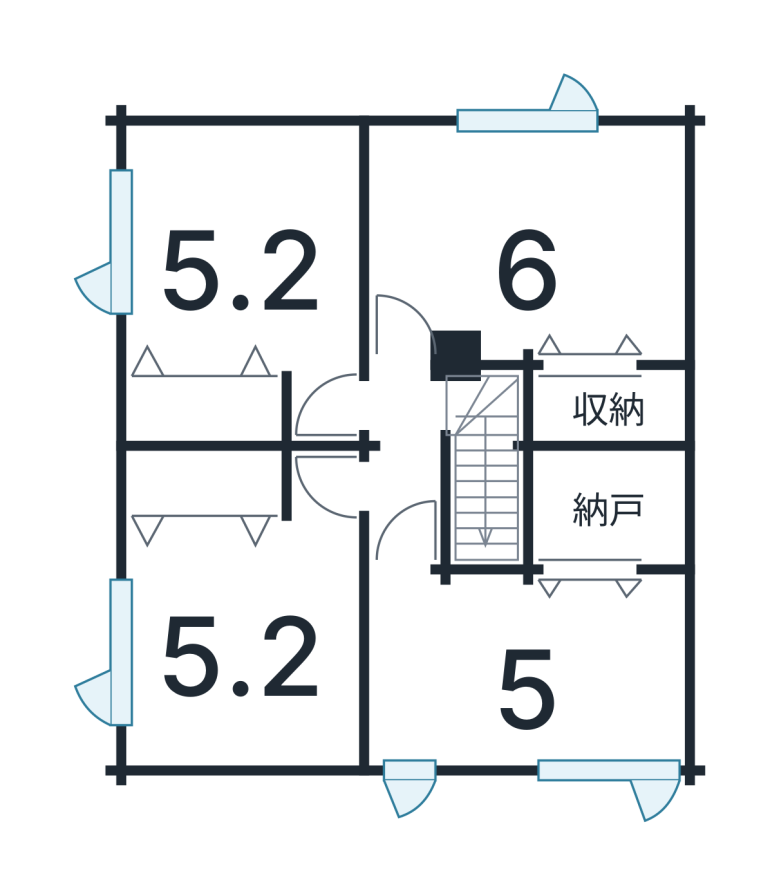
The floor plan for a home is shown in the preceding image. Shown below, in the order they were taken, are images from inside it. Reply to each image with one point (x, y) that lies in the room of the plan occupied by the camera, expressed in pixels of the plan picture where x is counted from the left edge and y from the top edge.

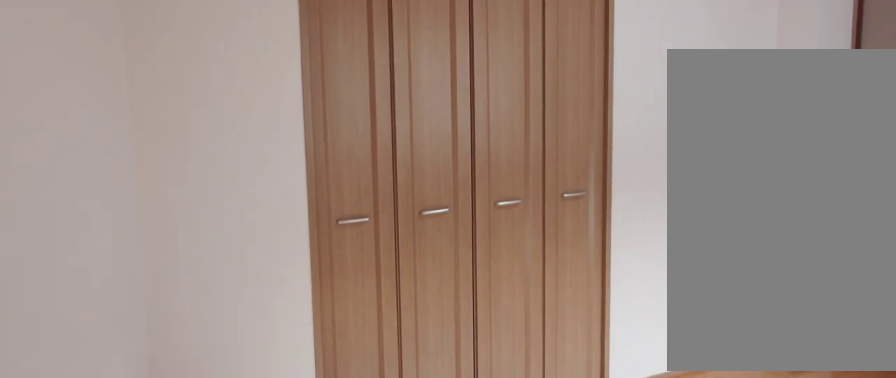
(519, 249)
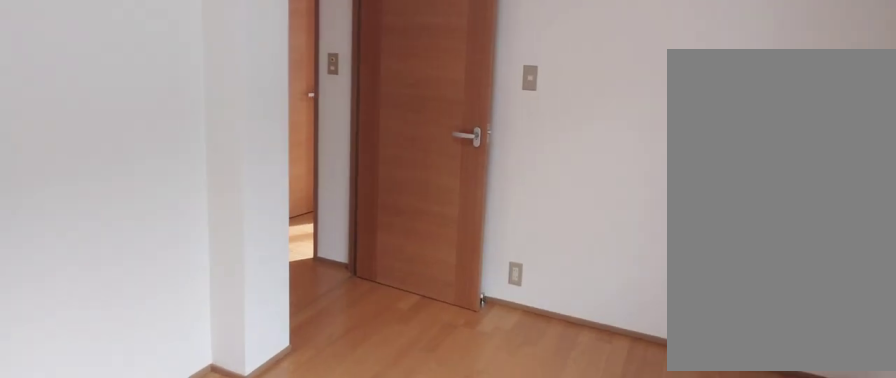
(519, 249)
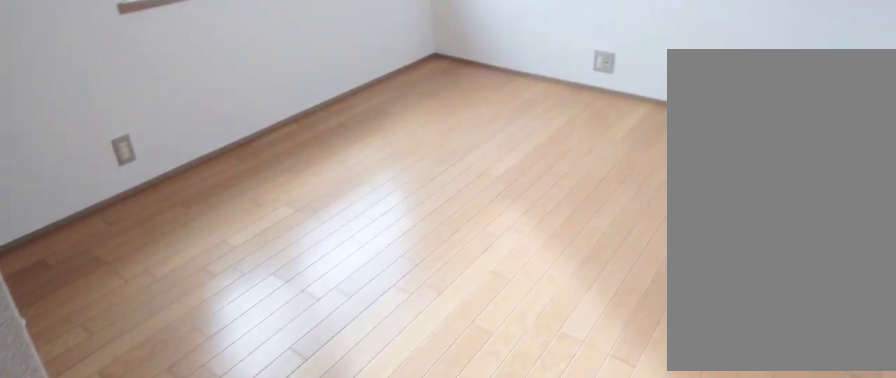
(223, 261)
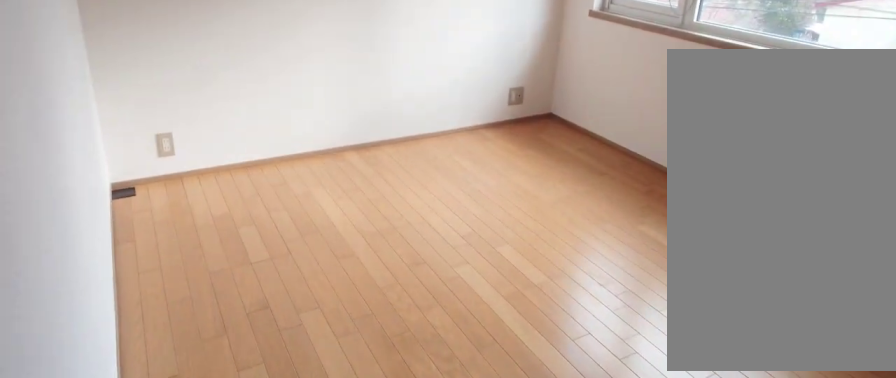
(235, 646)
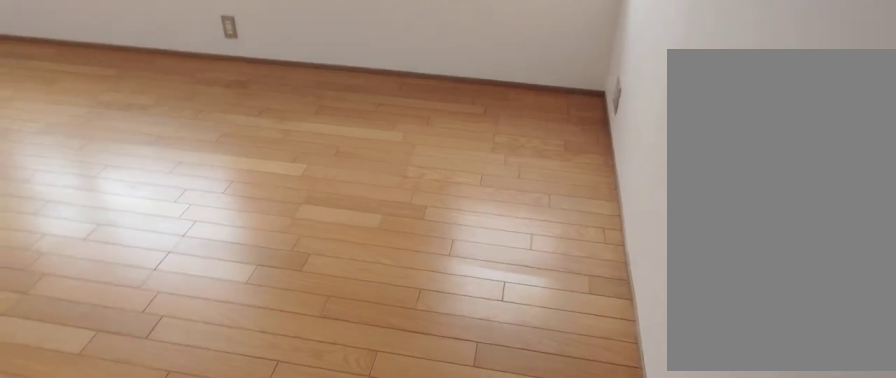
(536, 669)
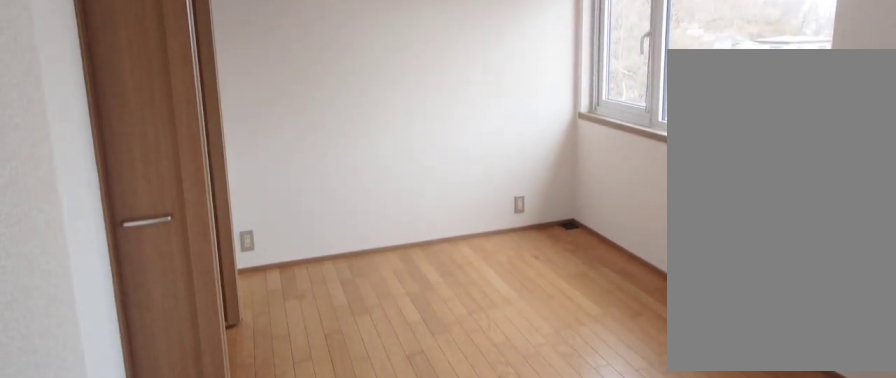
(536, 669)
